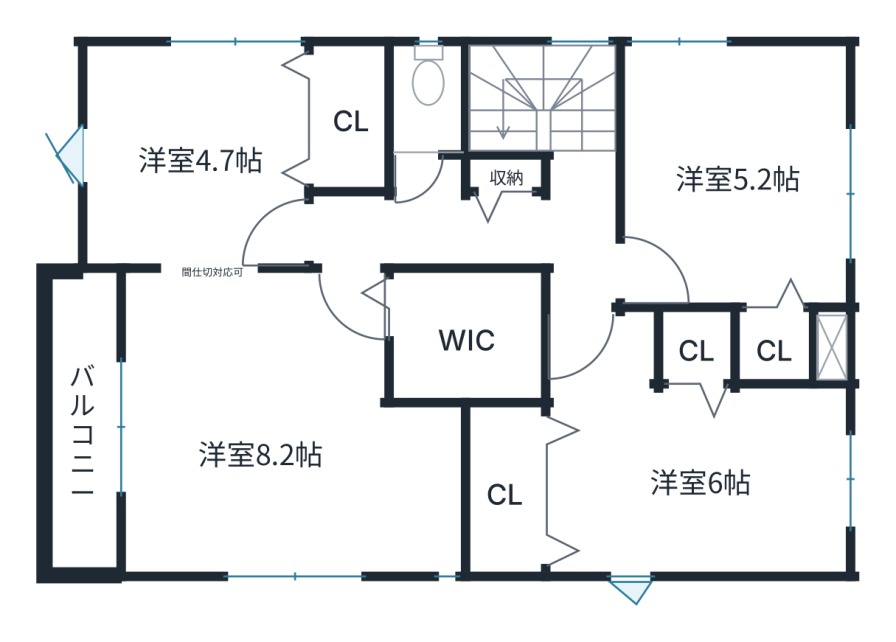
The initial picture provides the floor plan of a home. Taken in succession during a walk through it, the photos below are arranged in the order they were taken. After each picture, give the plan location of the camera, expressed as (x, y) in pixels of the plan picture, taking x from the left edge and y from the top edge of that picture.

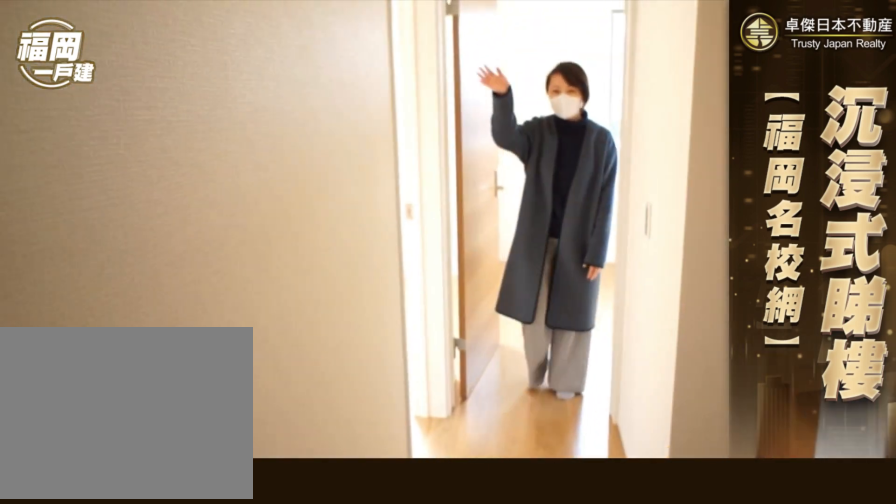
(482, 150)
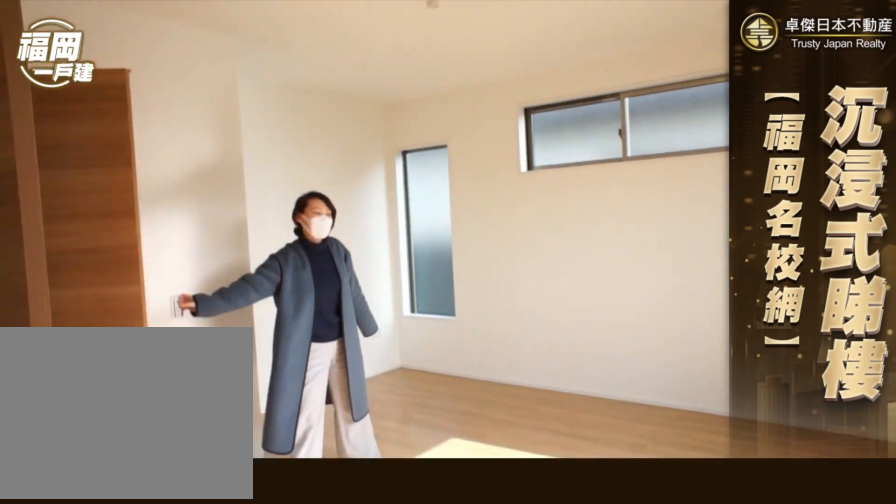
(230, 358)
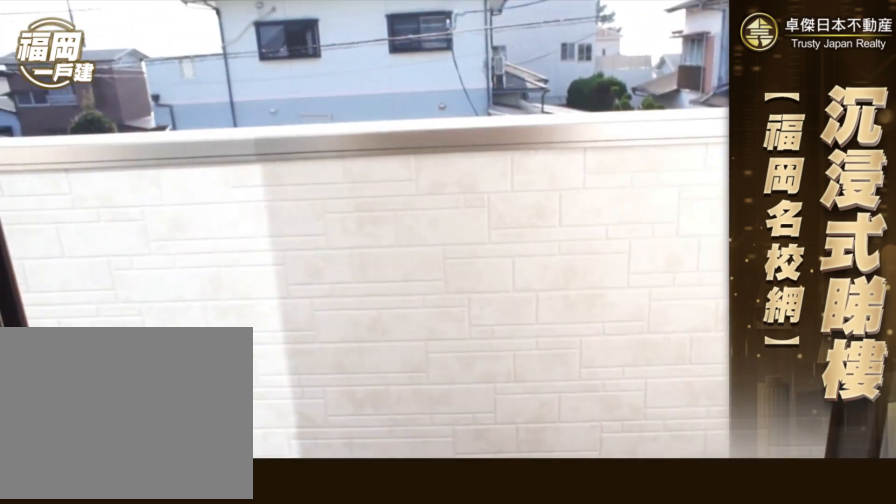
(133, 394)
